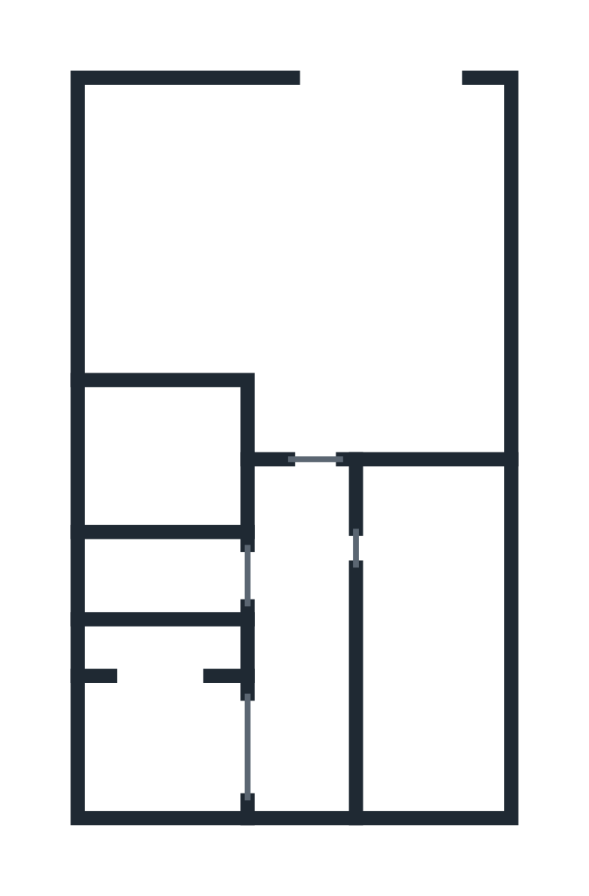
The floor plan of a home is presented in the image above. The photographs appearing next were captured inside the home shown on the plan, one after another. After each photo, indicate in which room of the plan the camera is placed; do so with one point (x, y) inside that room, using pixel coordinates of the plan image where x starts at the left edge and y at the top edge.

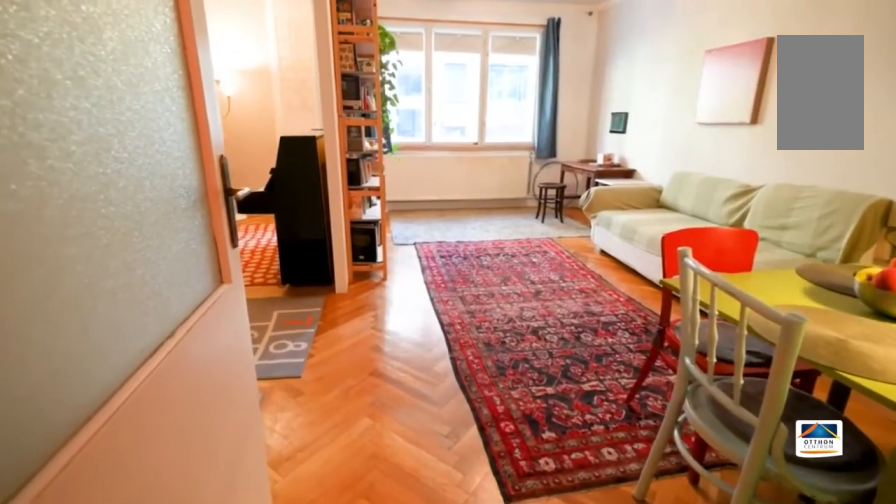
(289, 217)
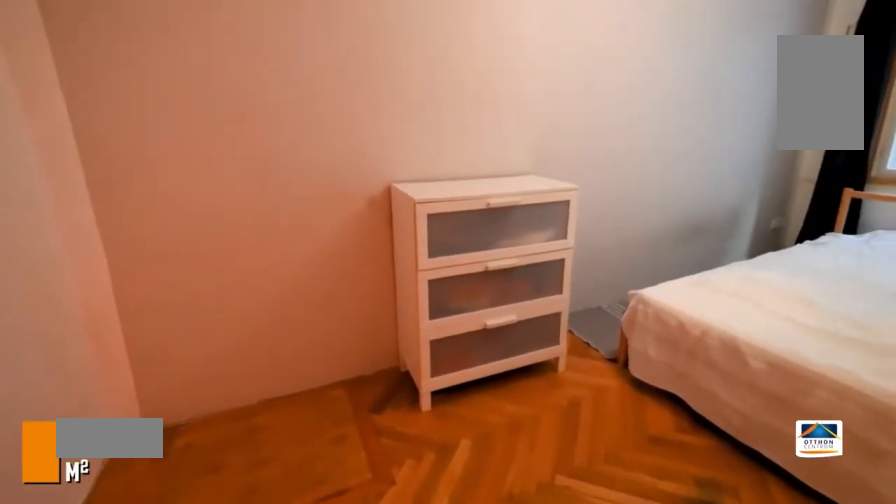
(430, 634)
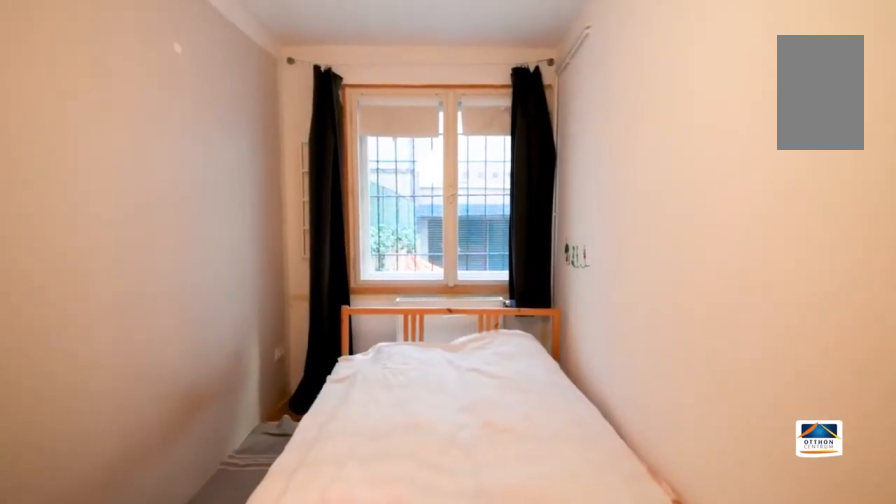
(432, 637)
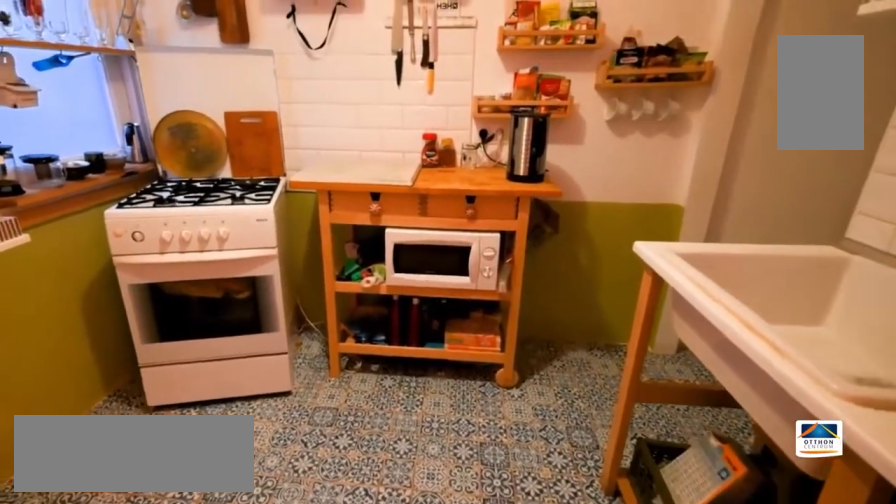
(173, 755)
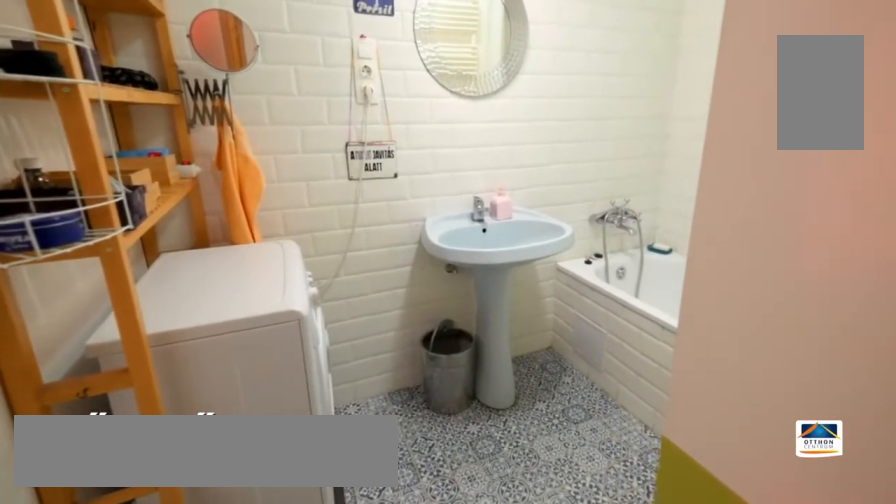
(162, 469)
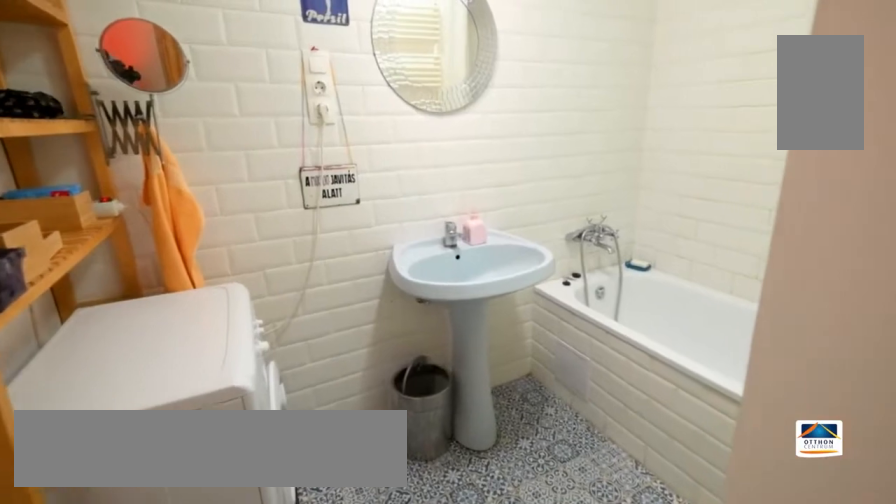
(152, 472)
